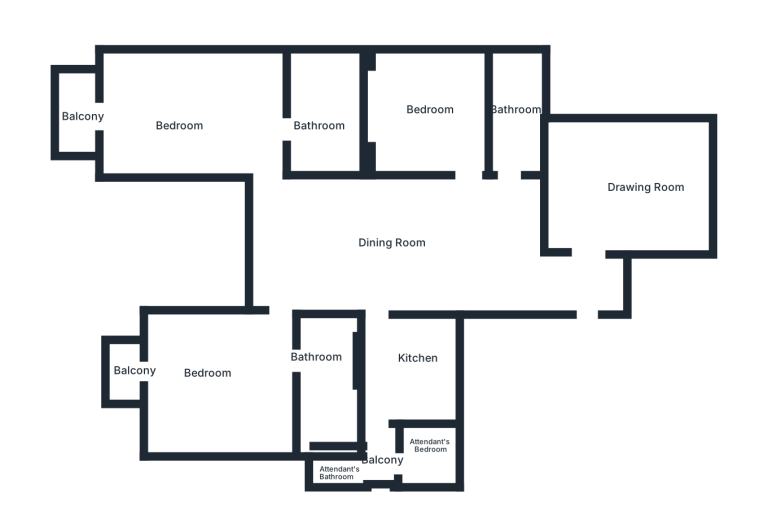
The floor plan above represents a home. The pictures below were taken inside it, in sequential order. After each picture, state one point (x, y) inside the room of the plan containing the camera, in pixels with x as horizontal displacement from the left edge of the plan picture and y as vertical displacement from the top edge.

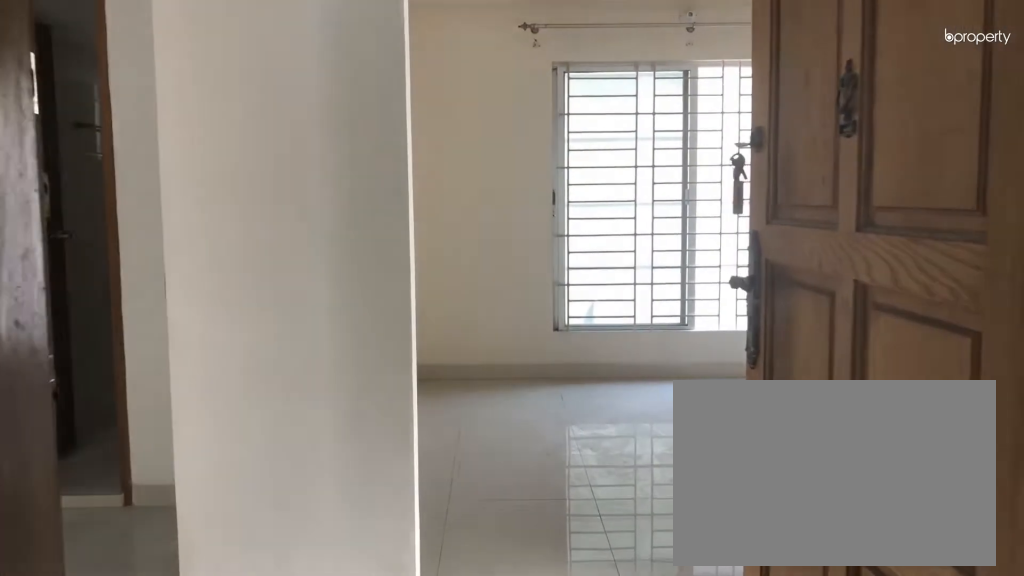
(584, 314)
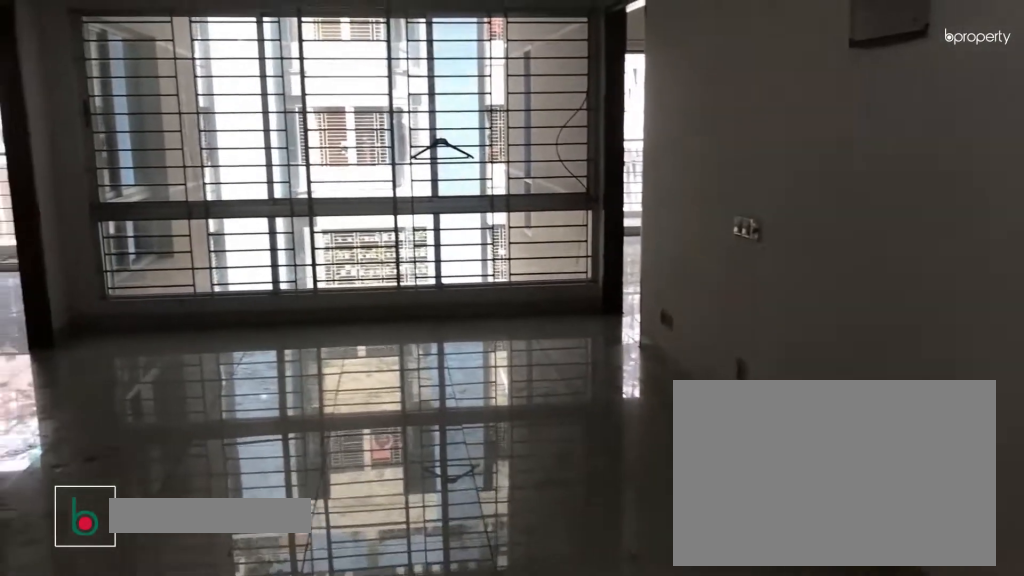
(389, 248)
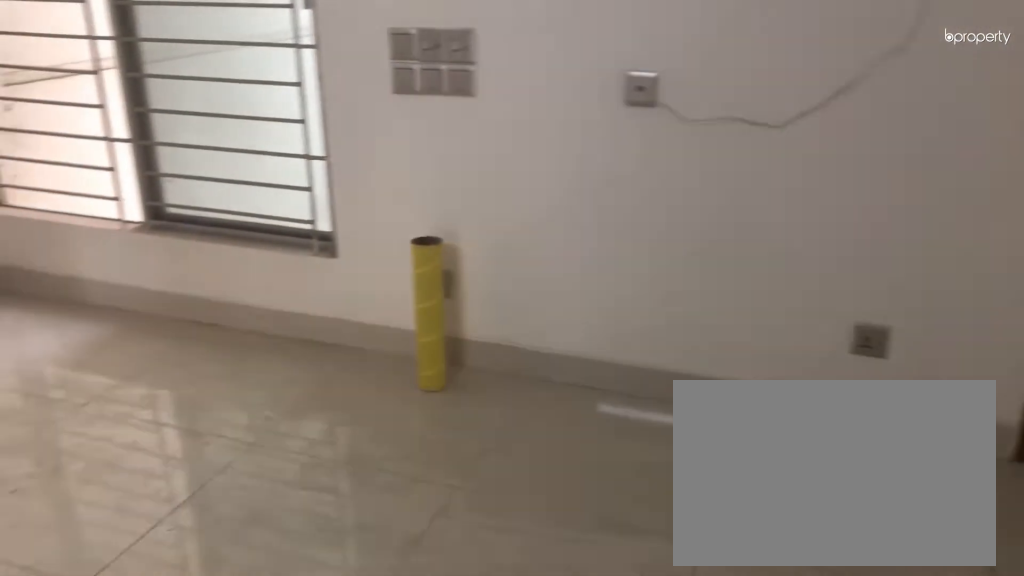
(389, 248)
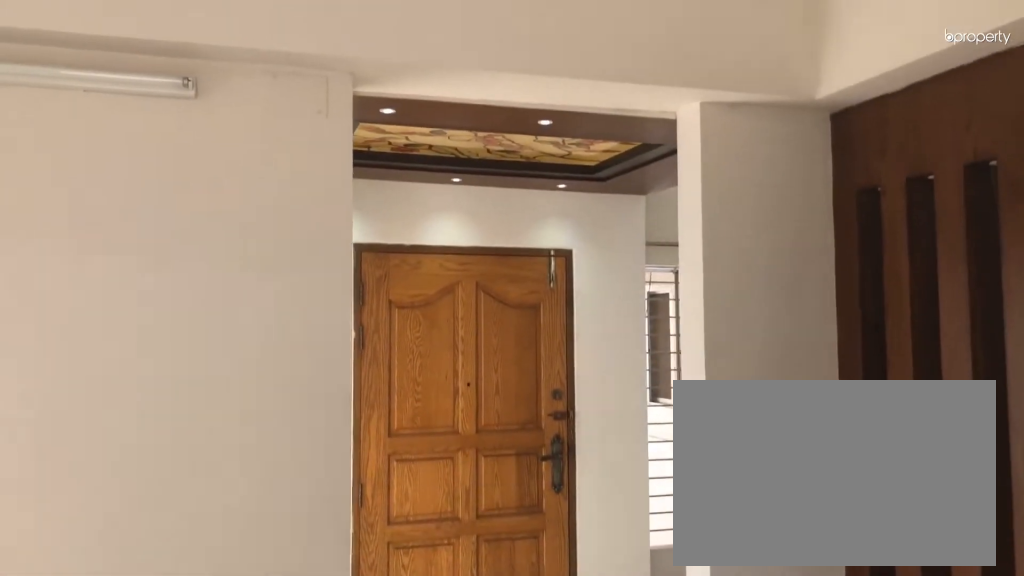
(614, 196)
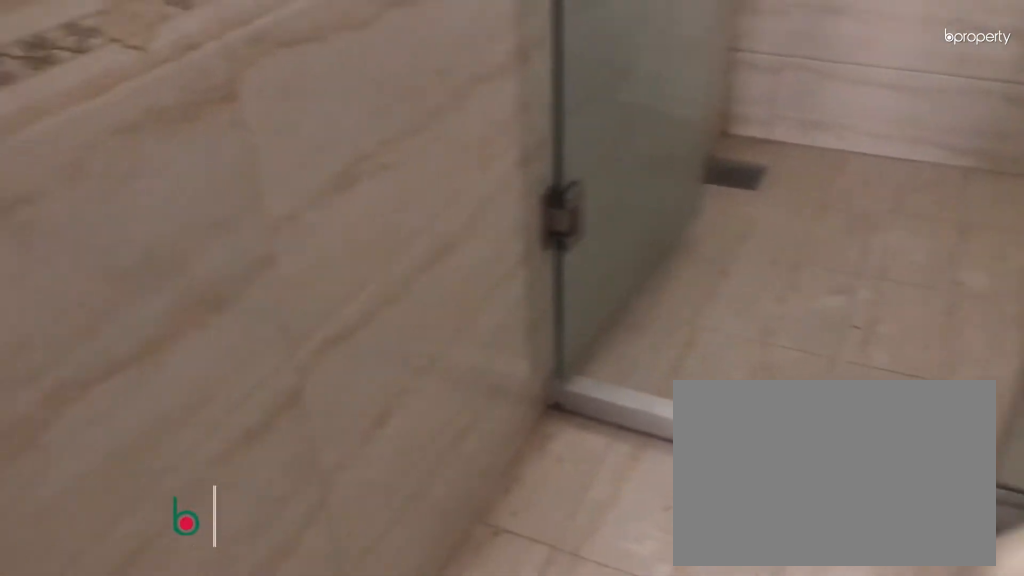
(517, 117)
